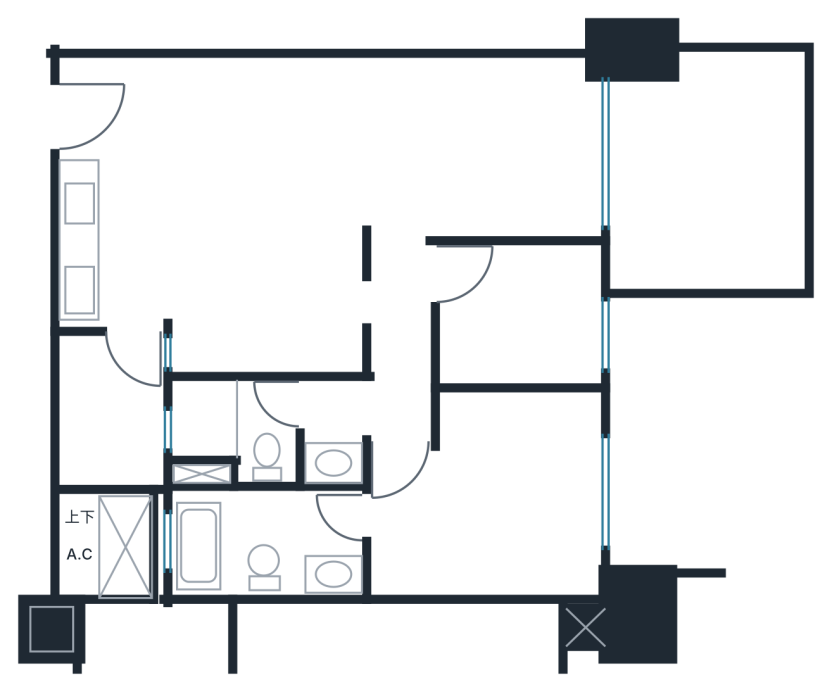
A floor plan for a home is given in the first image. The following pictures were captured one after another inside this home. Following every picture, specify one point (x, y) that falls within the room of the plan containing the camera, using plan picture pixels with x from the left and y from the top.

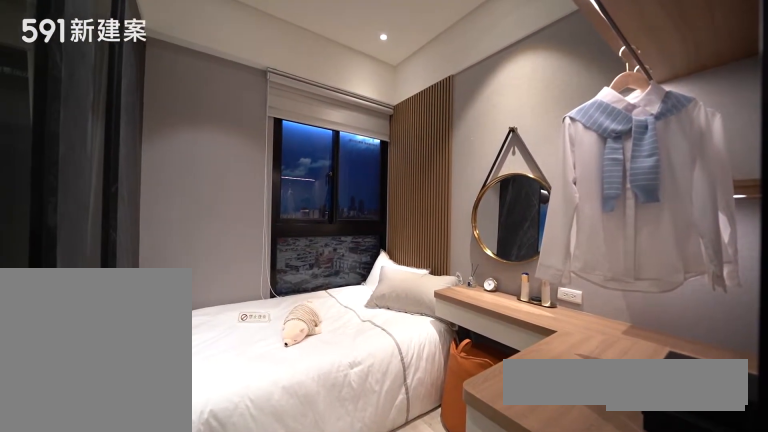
(526, 318)
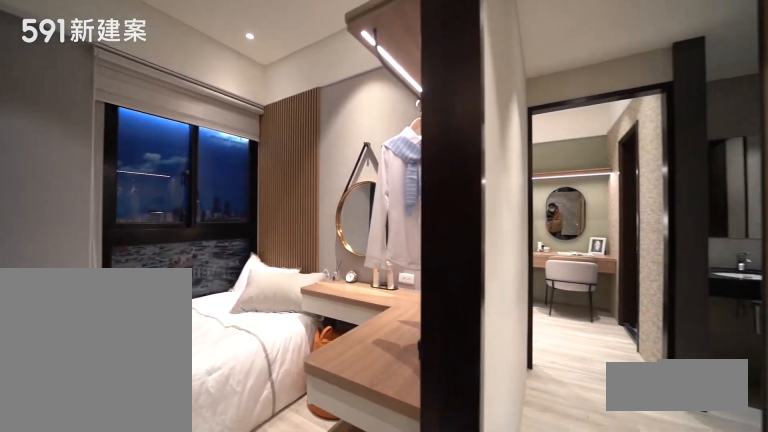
(526, 318)
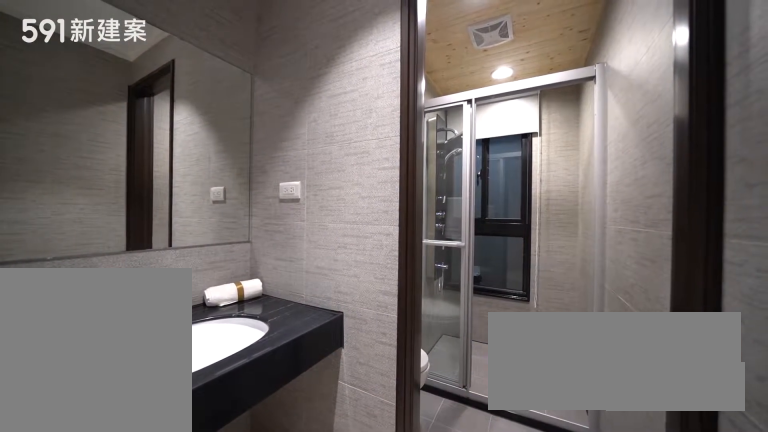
(257, 435)
